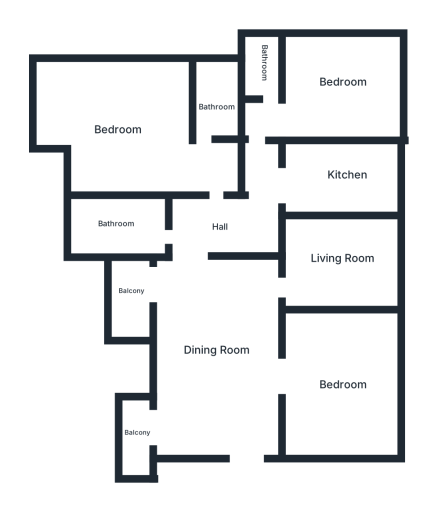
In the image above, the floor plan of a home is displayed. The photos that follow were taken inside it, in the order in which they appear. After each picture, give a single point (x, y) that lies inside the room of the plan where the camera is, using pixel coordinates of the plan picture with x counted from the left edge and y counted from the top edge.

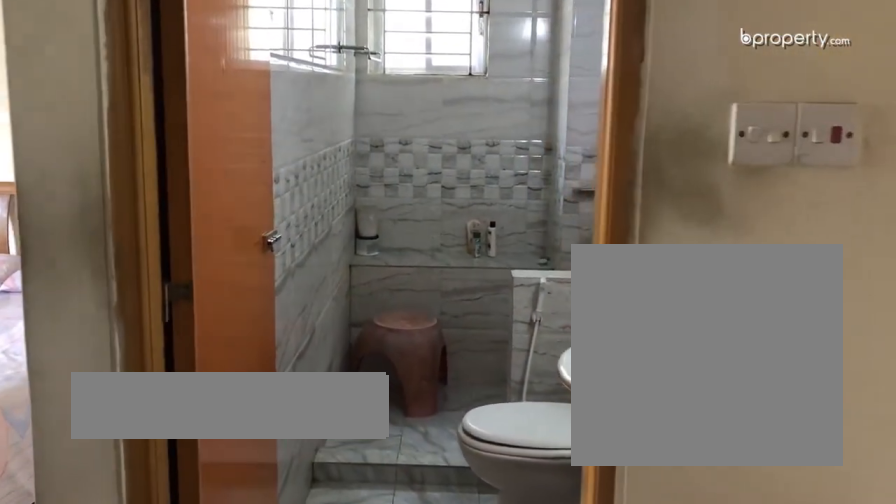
(217, 105)
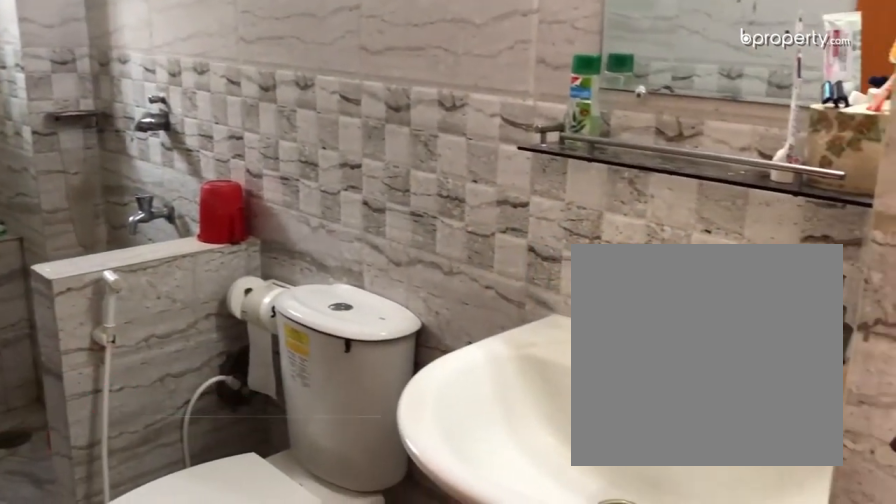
(216, 105)
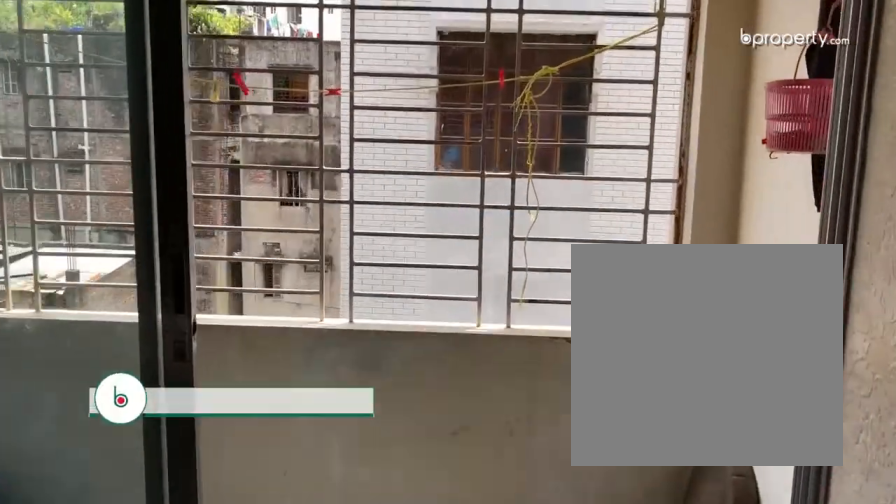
(125, 284)
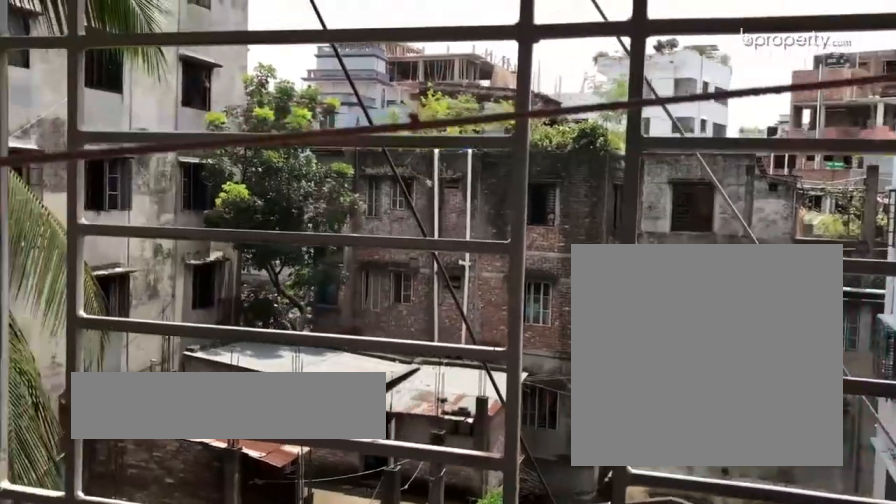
(138, 435)
